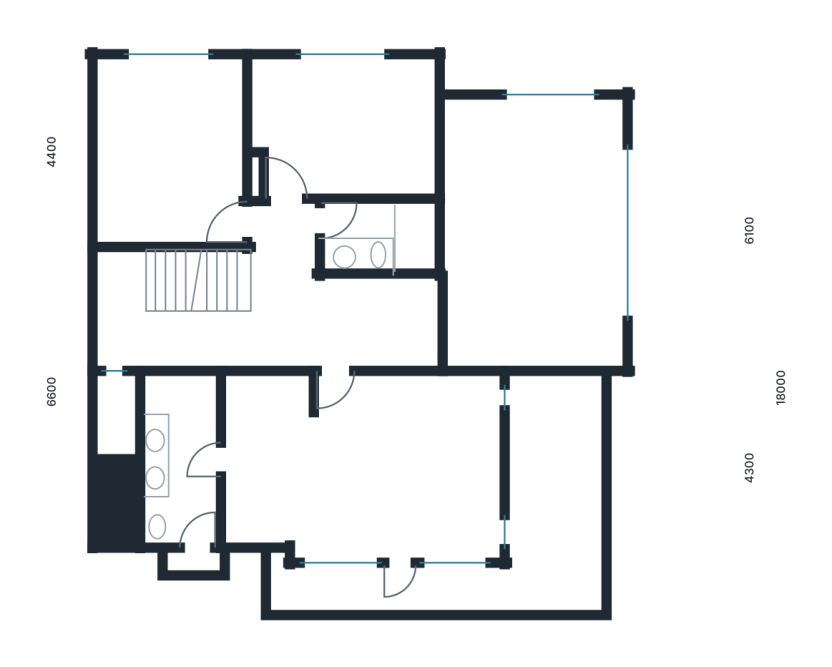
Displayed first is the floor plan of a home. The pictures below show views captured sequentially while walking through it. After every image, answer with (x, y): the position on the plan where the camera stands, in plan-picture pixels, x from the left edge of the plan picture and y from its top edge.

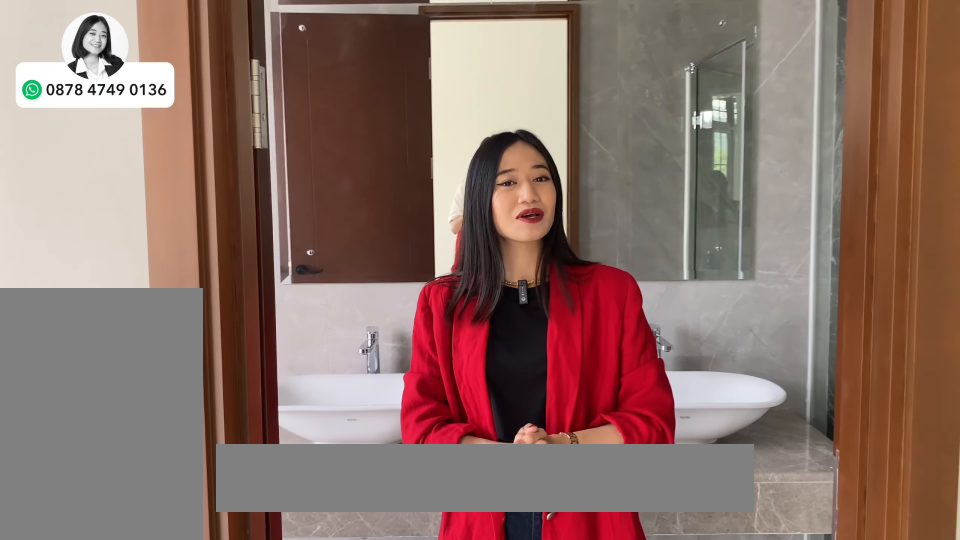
(192, 449)
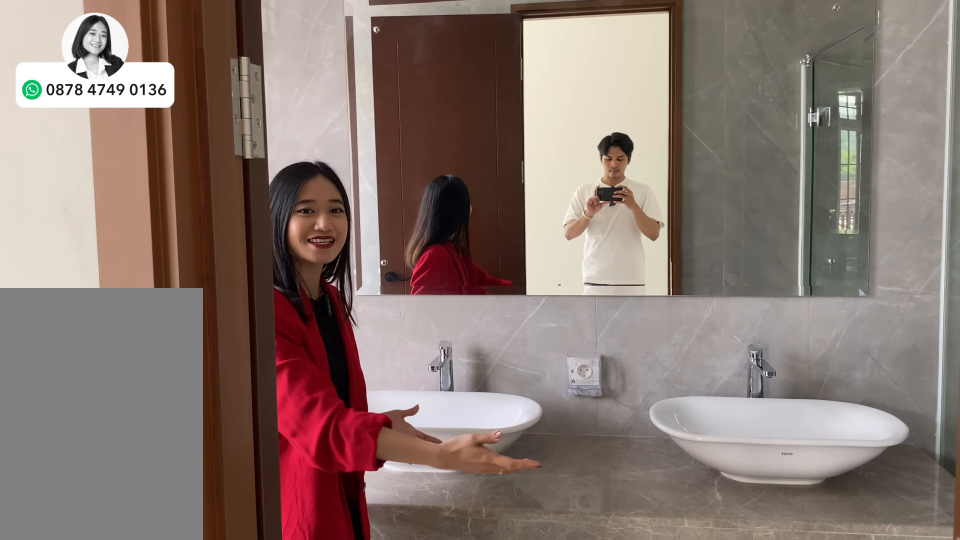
(192, 449)
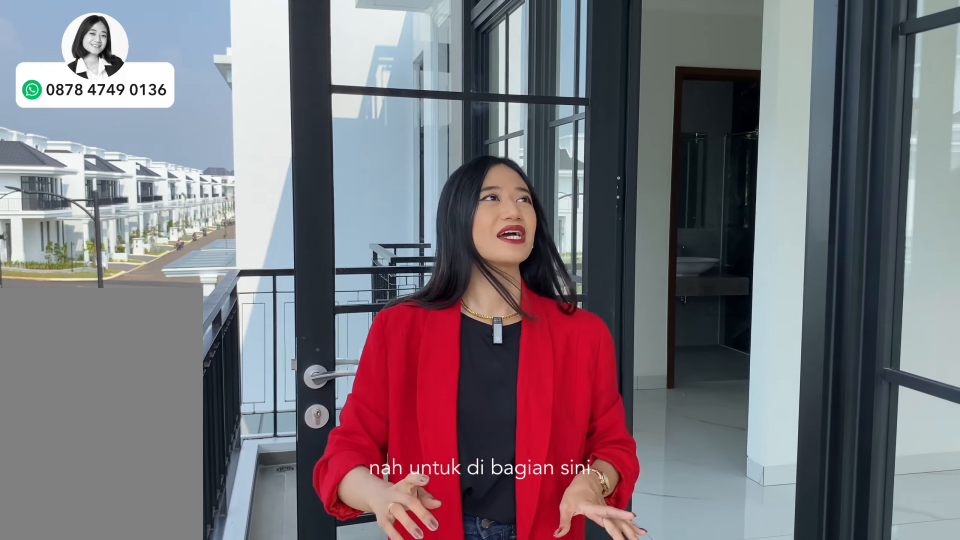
(436, 593)
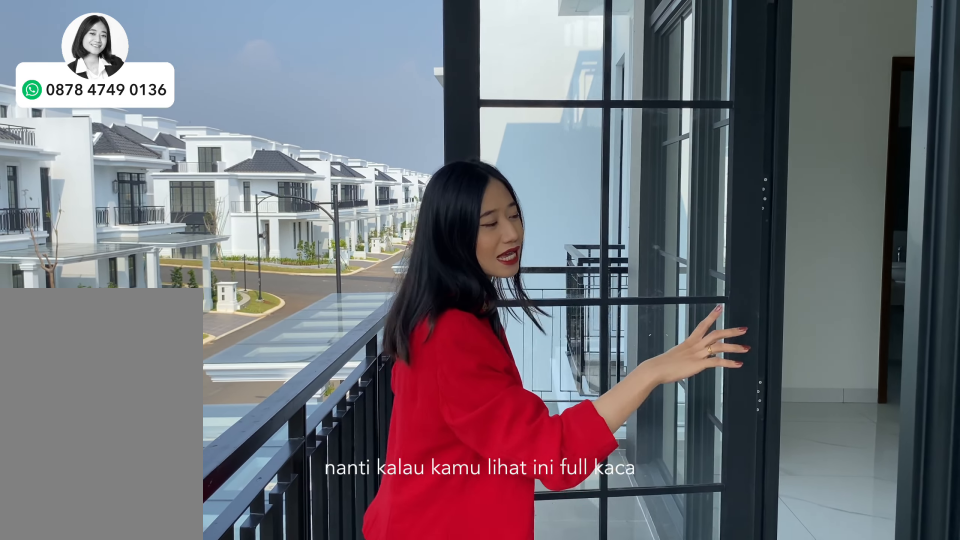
(436, 593)
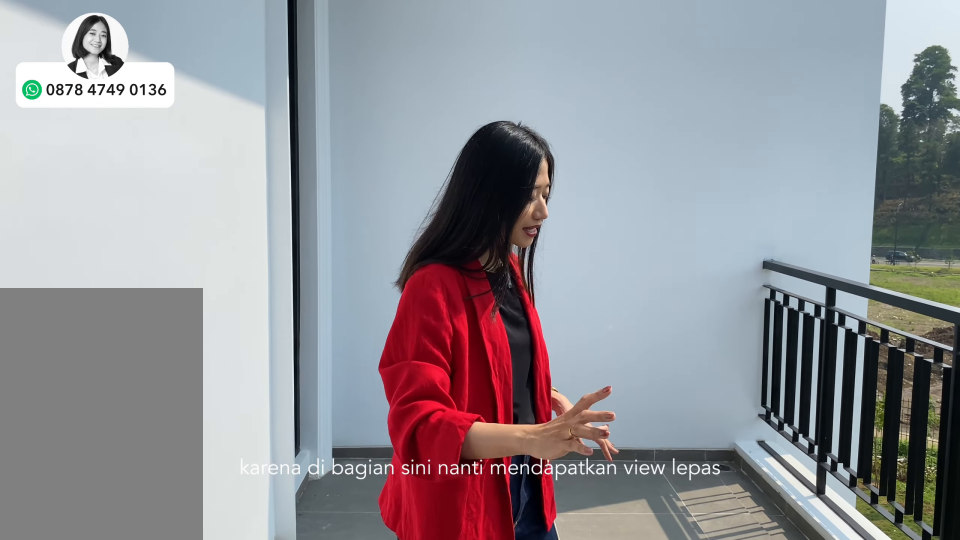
(566, 479)
